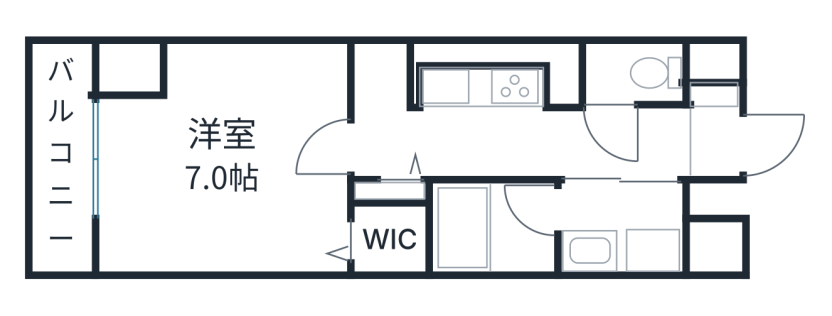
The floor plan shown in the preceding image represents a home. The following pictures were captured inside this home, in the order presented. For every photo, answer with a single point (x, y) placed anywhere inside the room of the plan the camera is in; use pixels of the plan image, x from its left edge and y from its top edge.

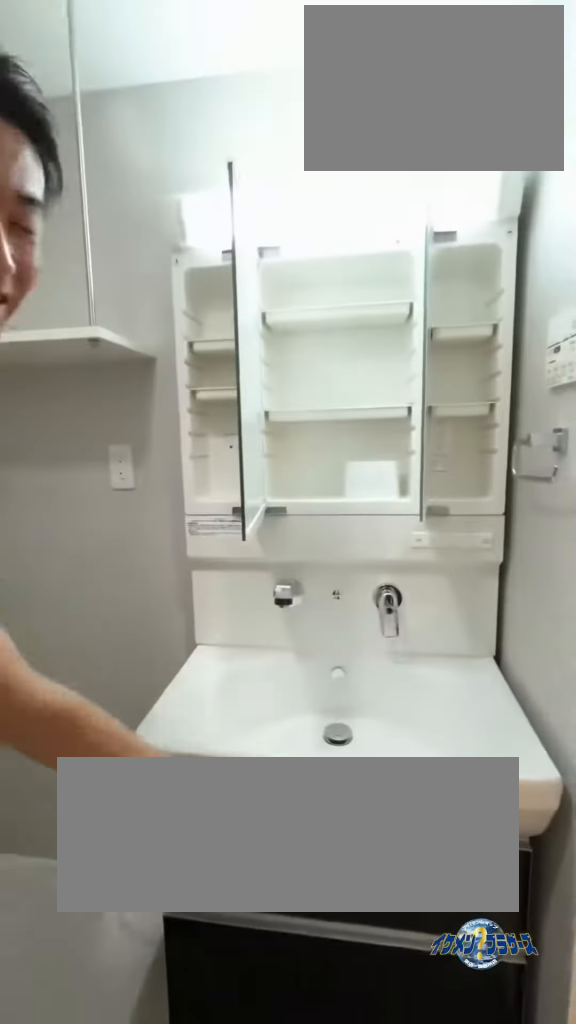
(618, 229)
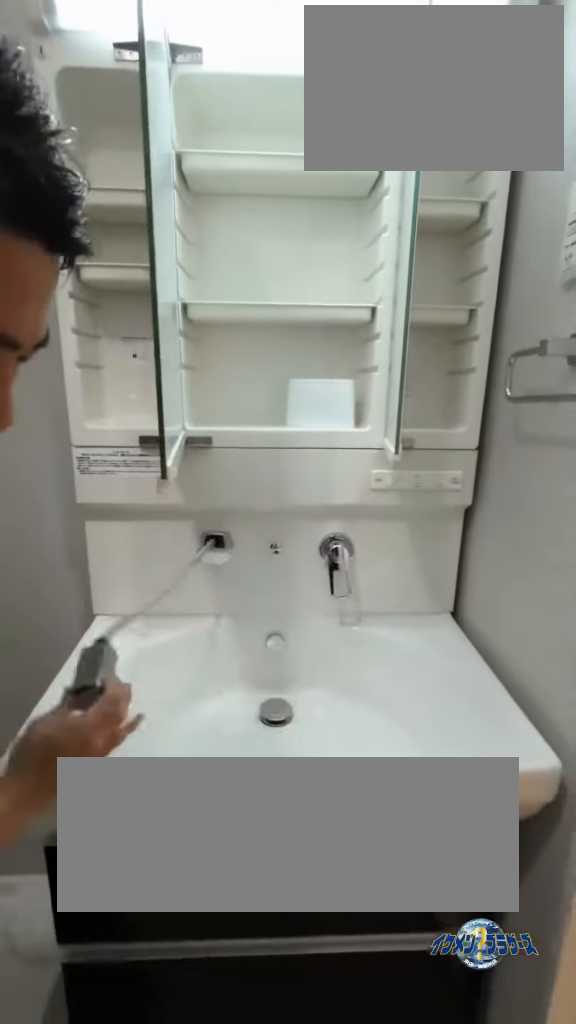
(618, 229)
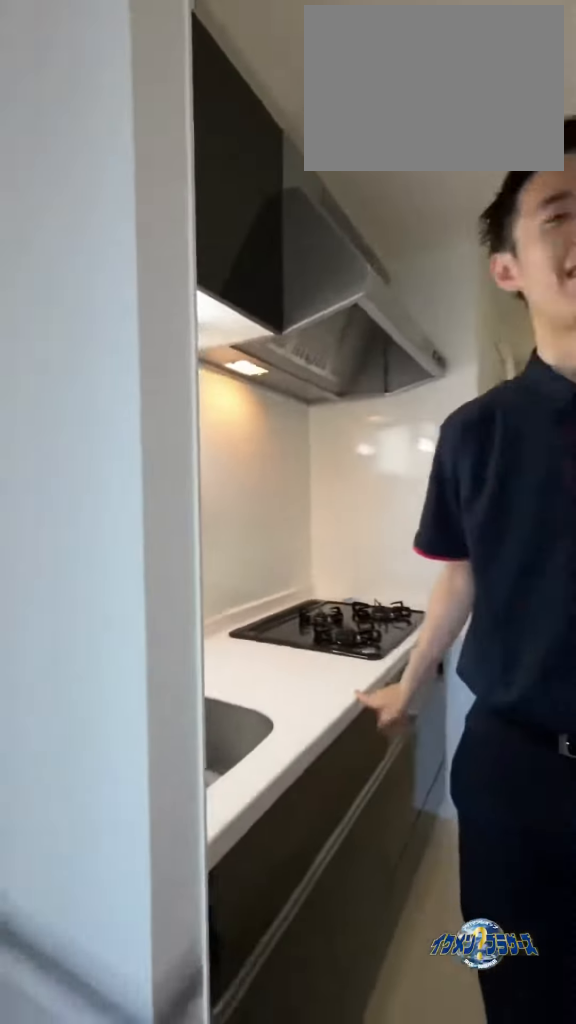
(487, 89)
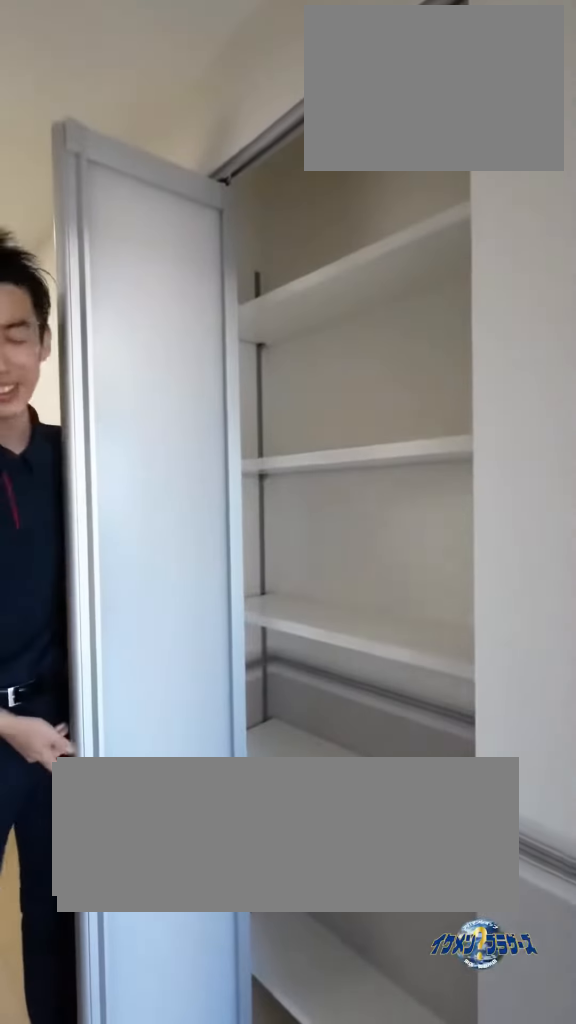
(386, 81)
